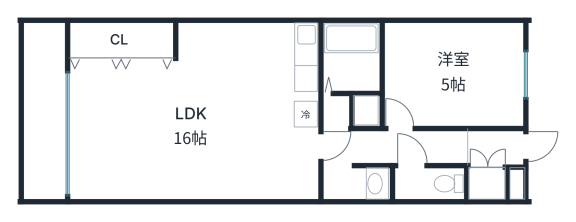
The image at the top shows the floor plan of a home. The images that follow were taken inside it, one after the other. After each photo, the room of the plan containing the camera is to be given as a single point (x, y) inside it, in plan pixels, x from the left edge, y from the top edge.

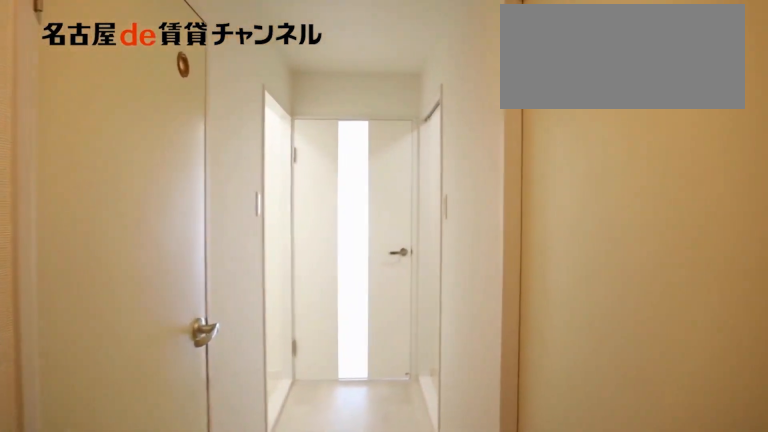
(497, 149)
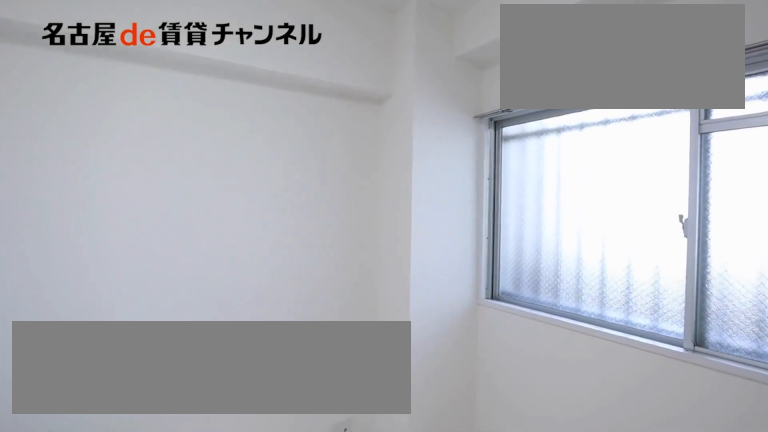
(454, 76)
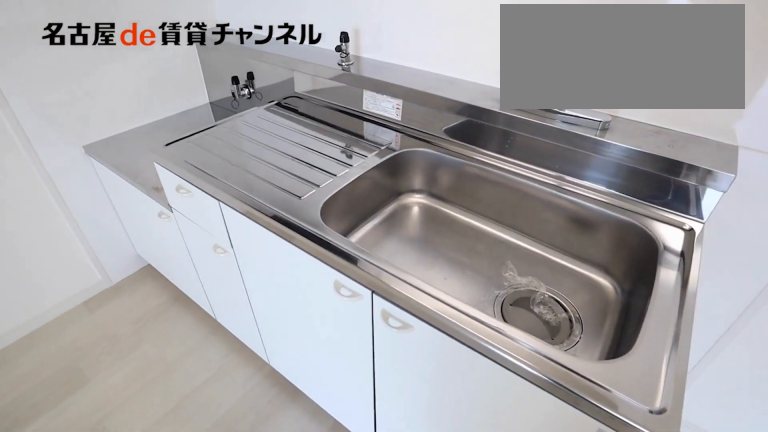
(300, 71)
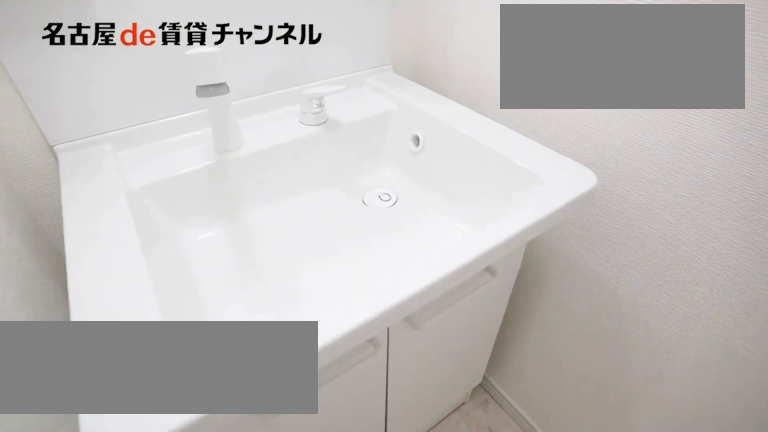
(357, 182)
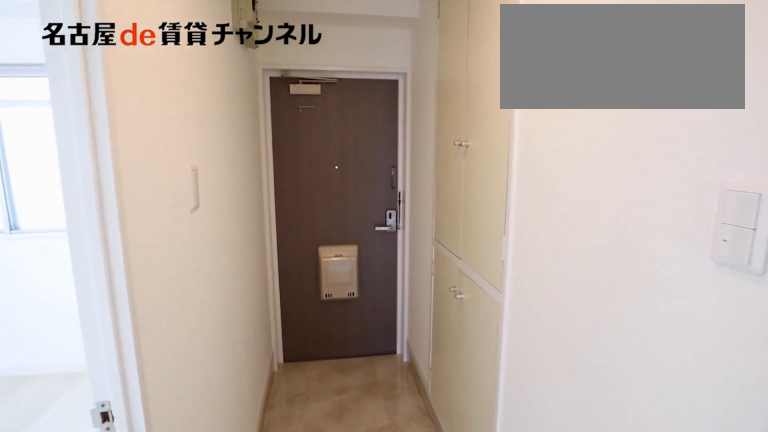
(497, 165)
